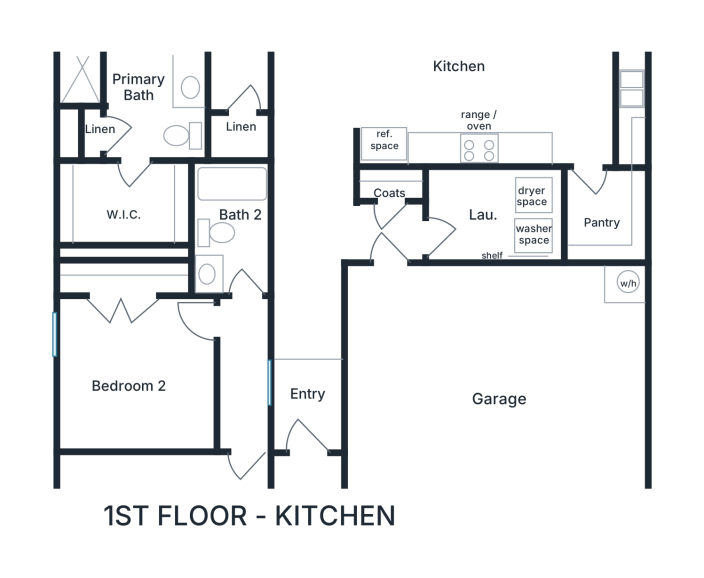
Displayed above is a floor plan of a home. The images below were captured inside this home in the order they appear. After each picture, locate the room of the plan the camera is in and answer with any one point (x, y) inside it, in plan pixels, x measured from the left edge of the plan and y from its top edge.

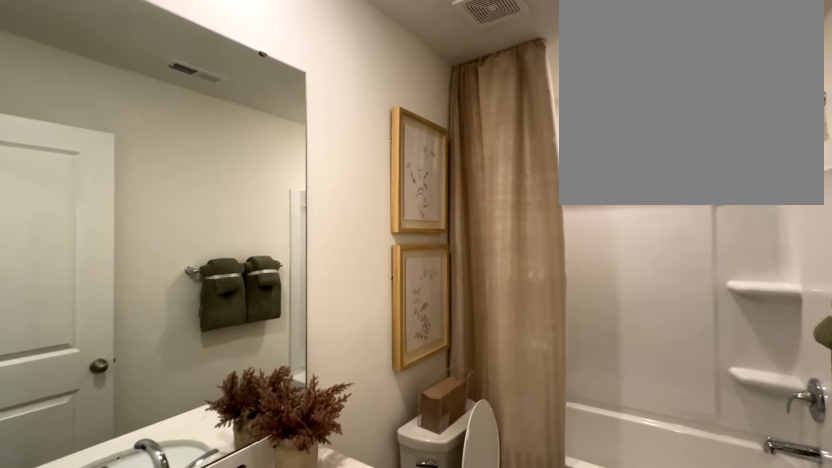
(232, 226)
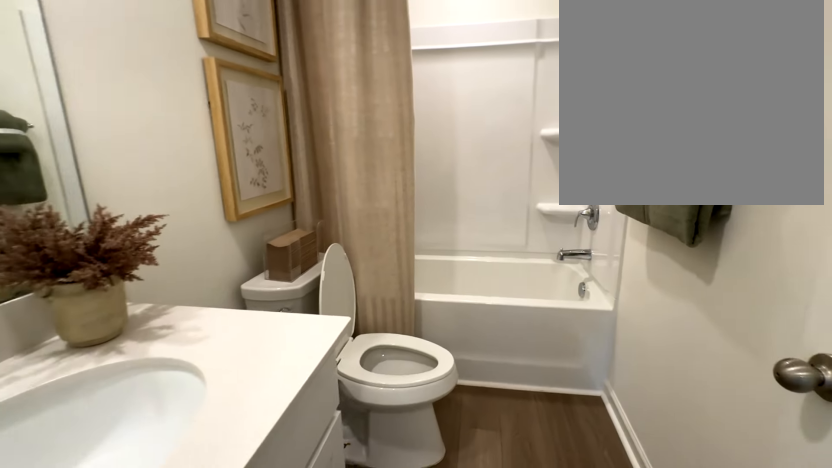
(232, 226)
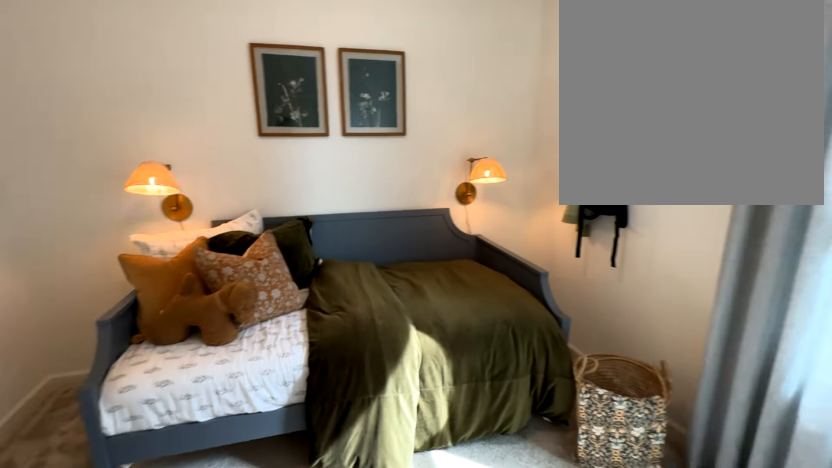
(135, 372)
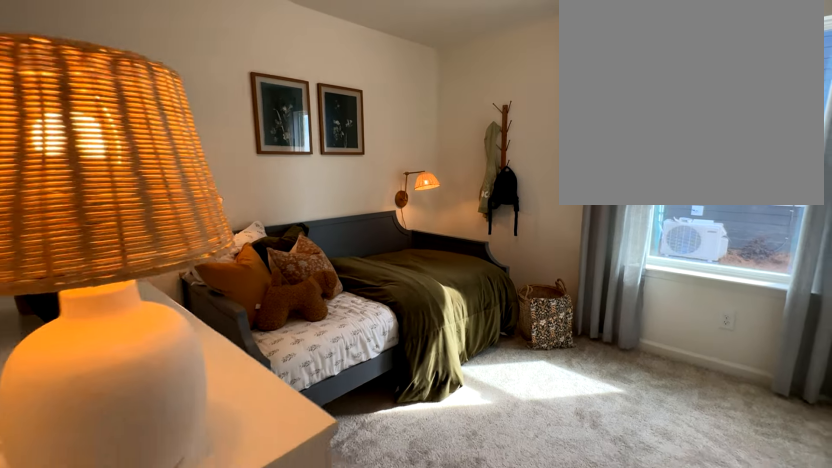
(135, 372)
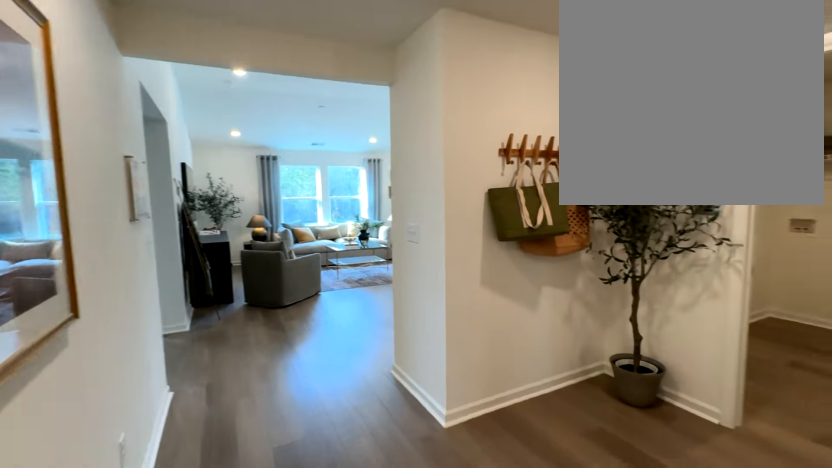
(349, 215)
